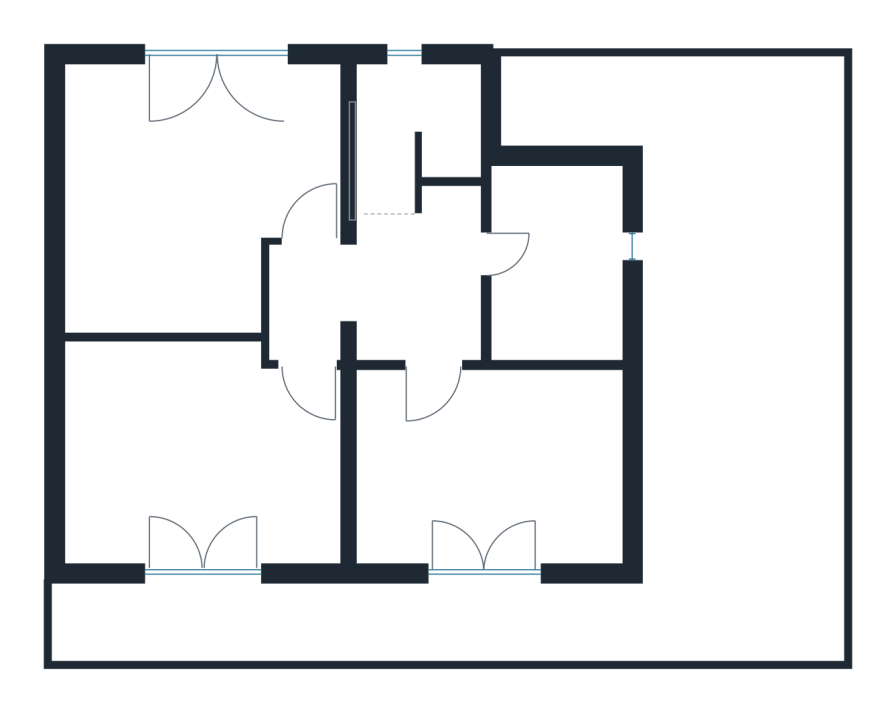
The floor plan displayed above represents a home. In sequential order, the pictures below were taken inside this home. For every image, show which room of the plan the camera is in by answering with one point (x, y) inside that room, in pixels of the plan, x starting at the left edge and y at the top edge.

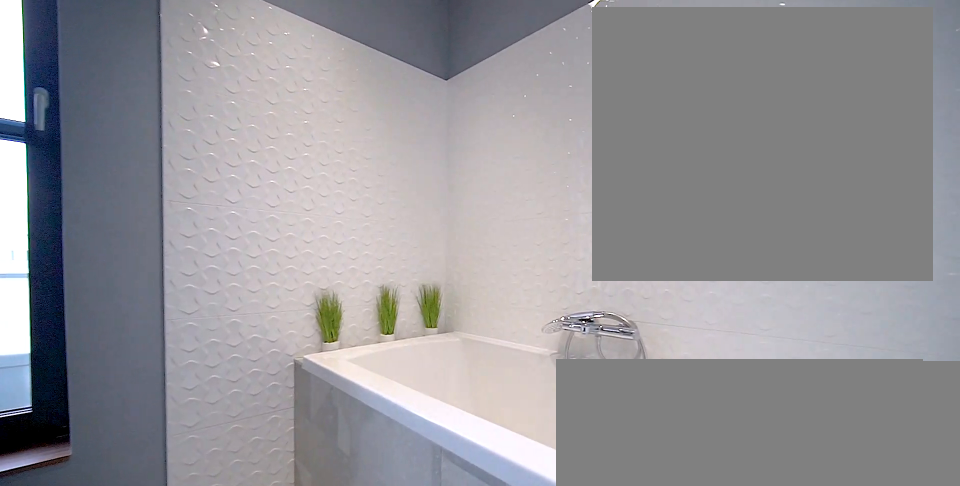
(563, 271)
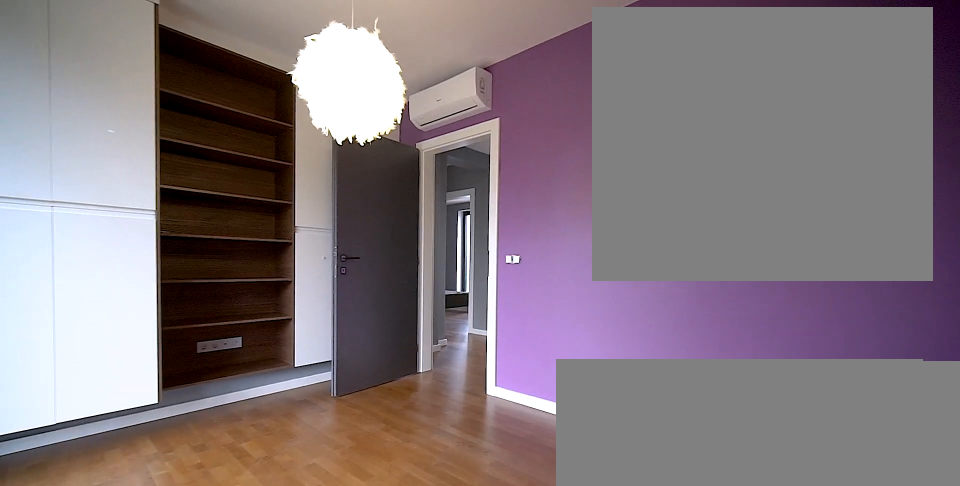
(486, 463)
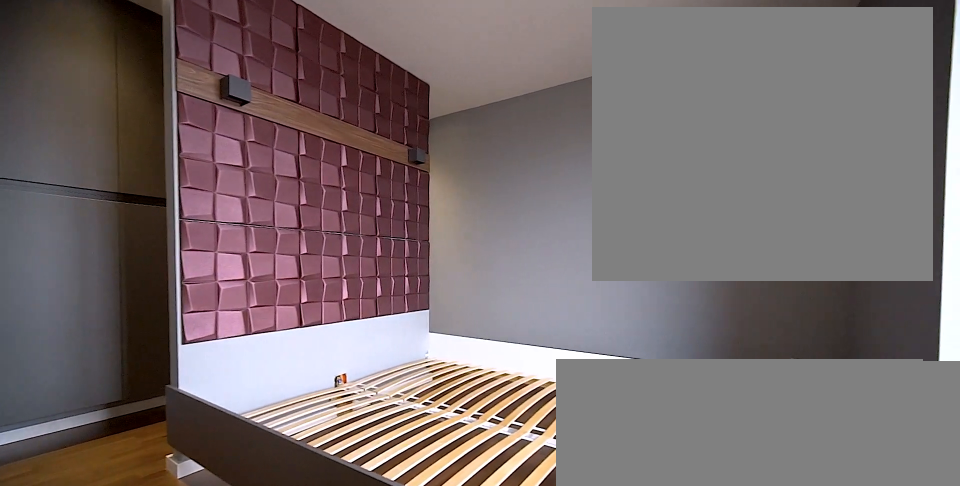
(200, 189)
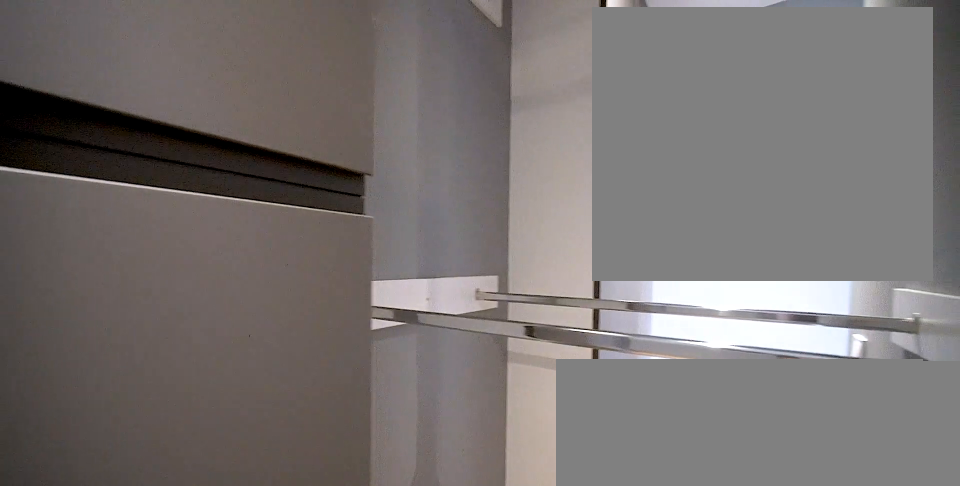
(200, 189)
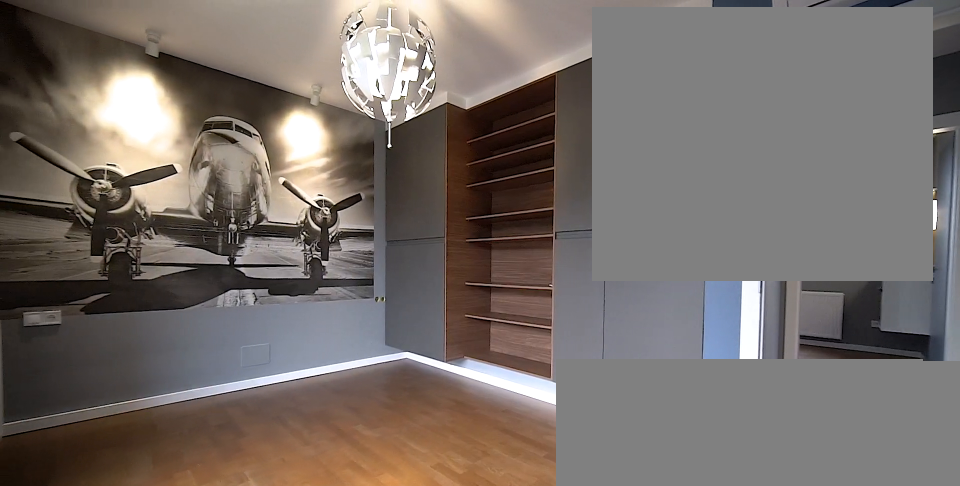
(216, 452)
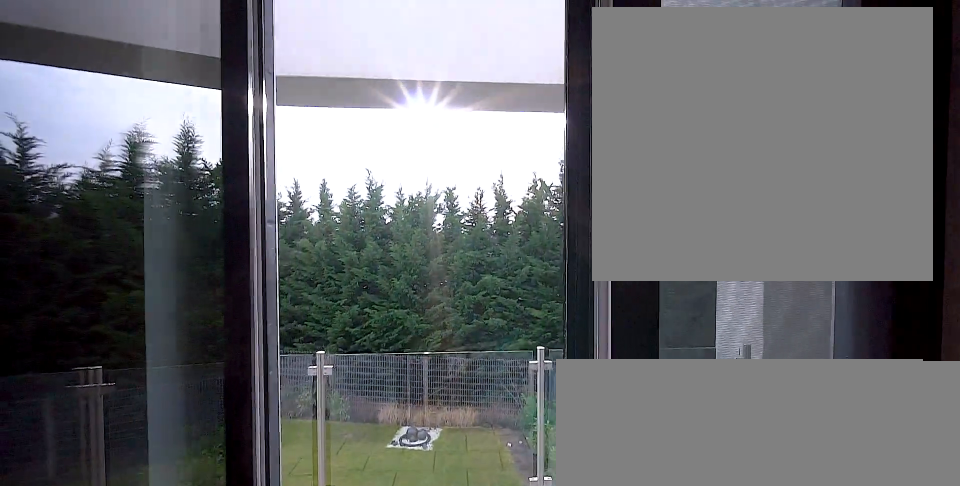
(217, 452)
